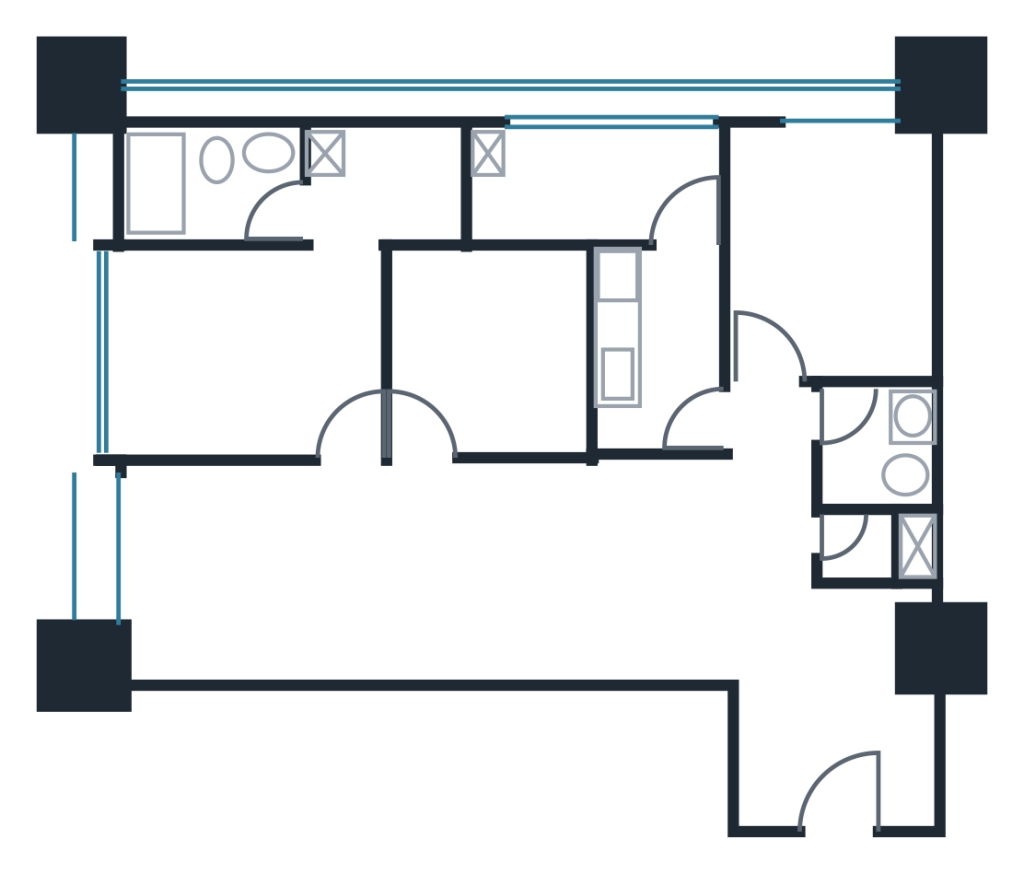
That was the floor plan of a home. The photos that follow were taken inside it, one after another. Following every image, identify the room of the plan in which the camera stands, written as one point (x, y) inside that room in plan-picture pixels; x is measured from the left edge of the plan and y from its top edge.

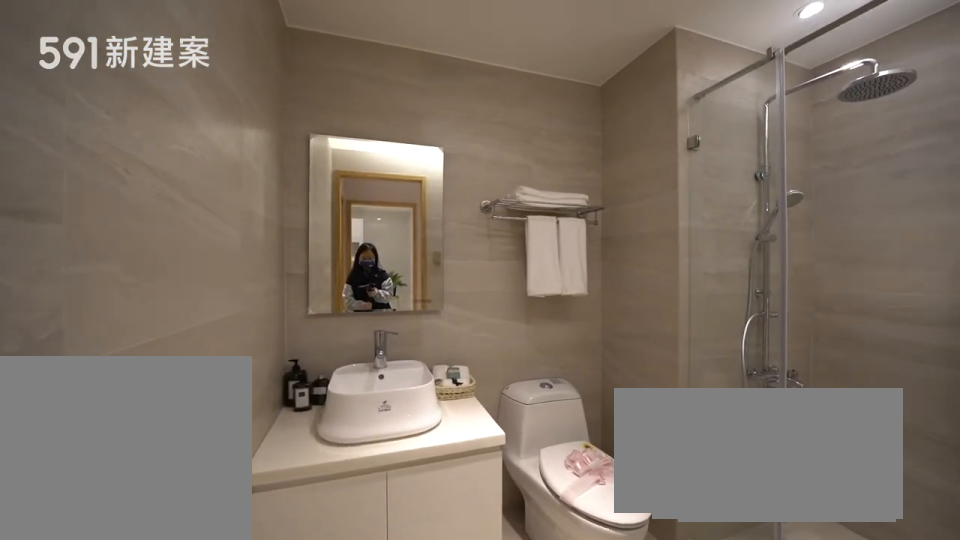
(881, 489)
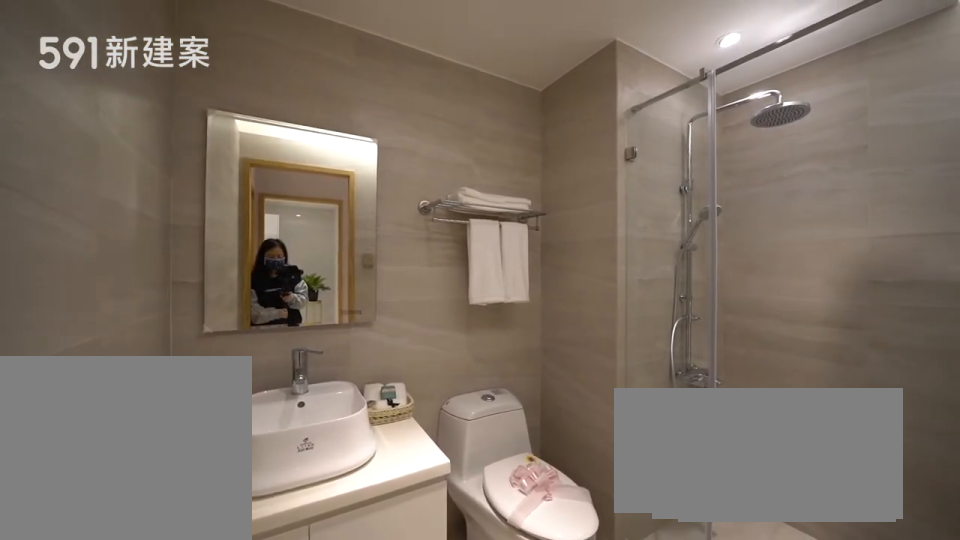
(881, 489)
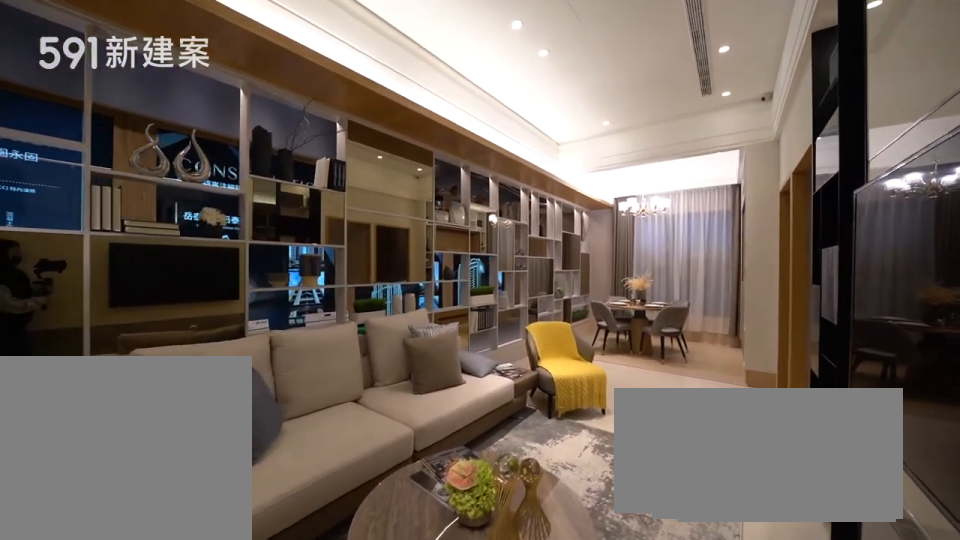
(547, 573)
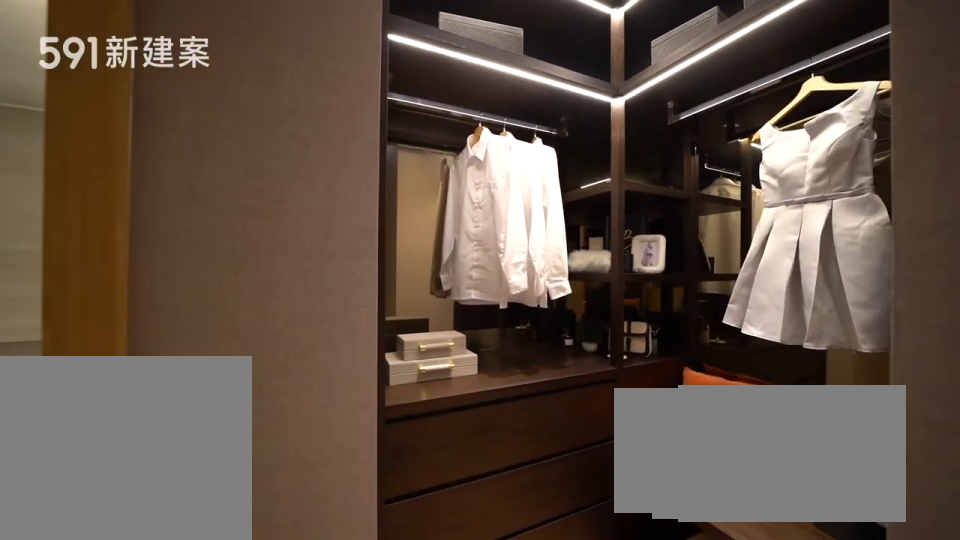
(277, 308)
